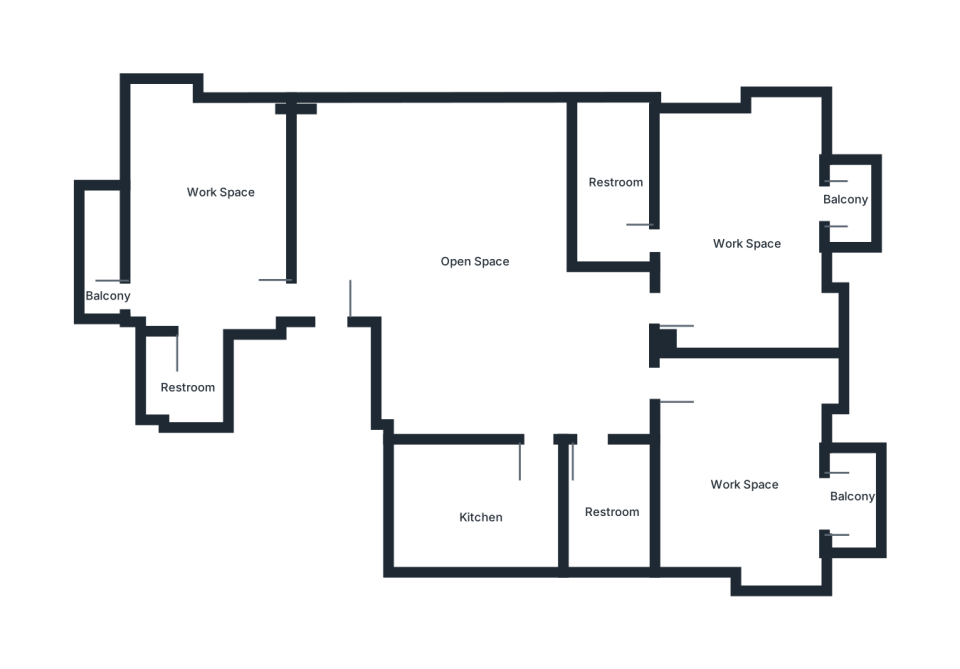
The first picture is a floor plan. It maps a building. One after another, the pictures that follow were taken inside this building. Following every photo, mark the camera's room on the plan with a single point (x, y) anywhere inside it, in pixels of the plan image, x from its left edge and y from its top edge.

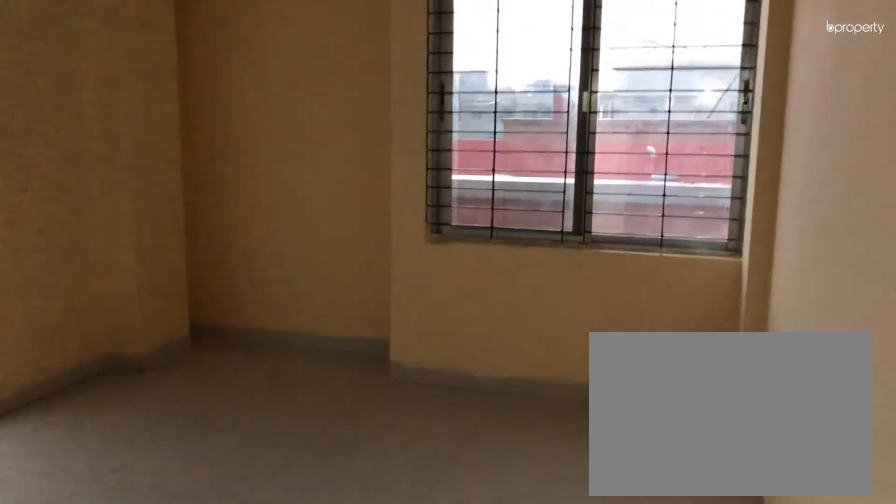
(740, 474)
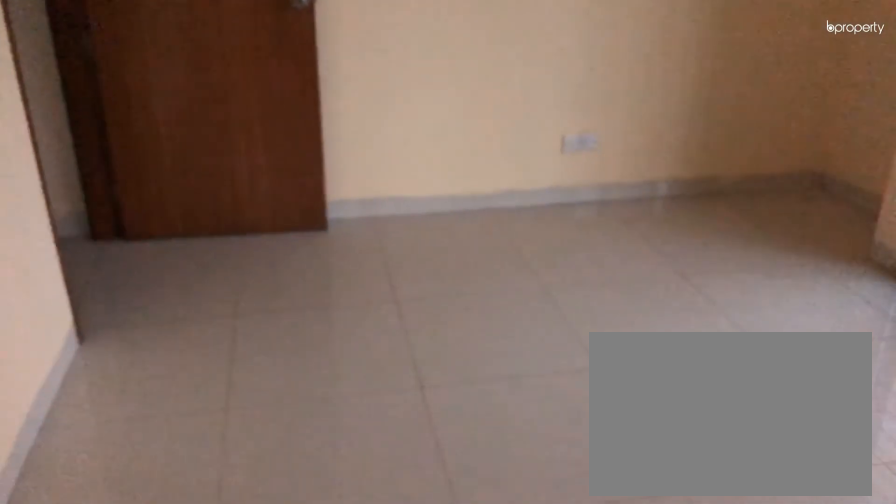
(740, 474)
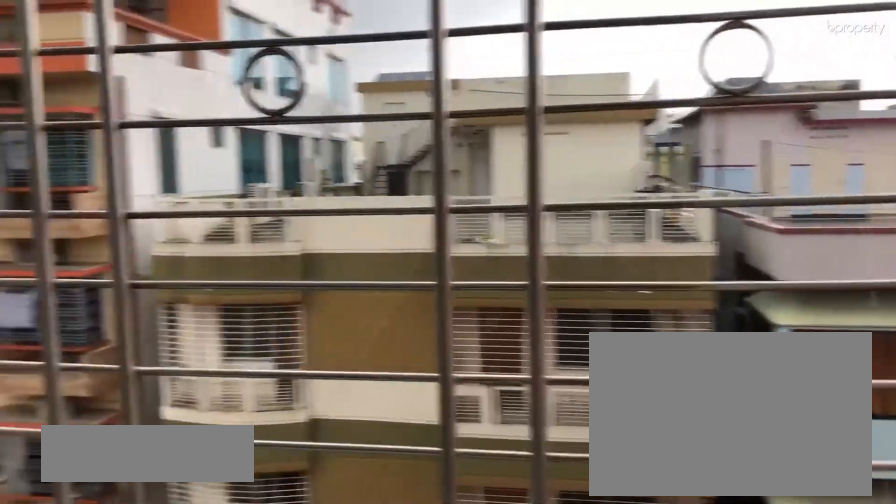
(847, 500)
